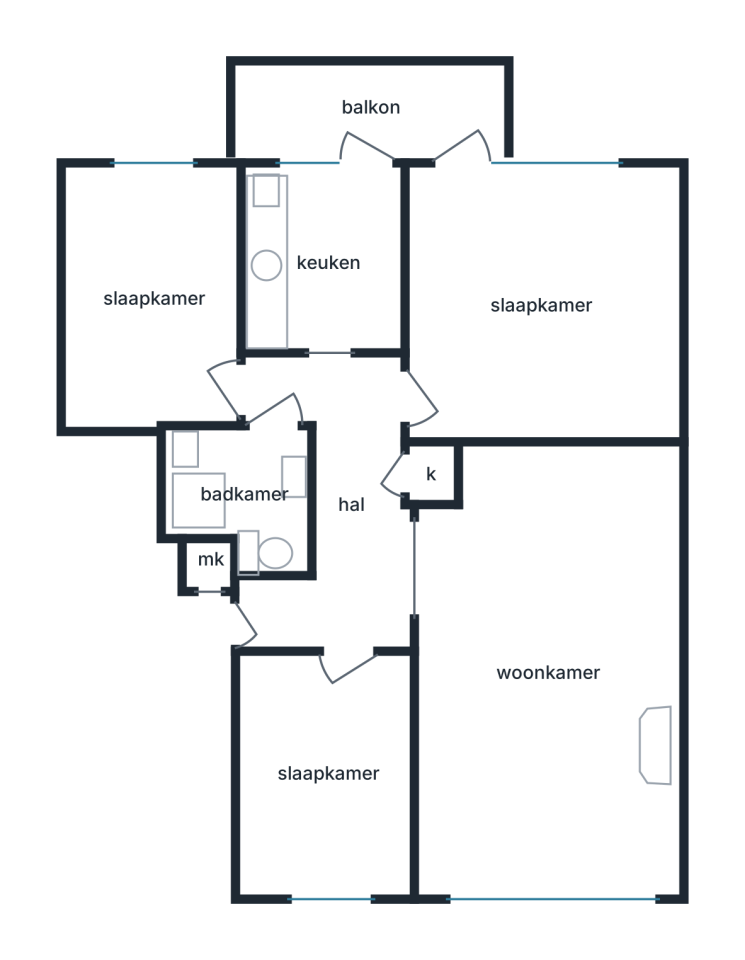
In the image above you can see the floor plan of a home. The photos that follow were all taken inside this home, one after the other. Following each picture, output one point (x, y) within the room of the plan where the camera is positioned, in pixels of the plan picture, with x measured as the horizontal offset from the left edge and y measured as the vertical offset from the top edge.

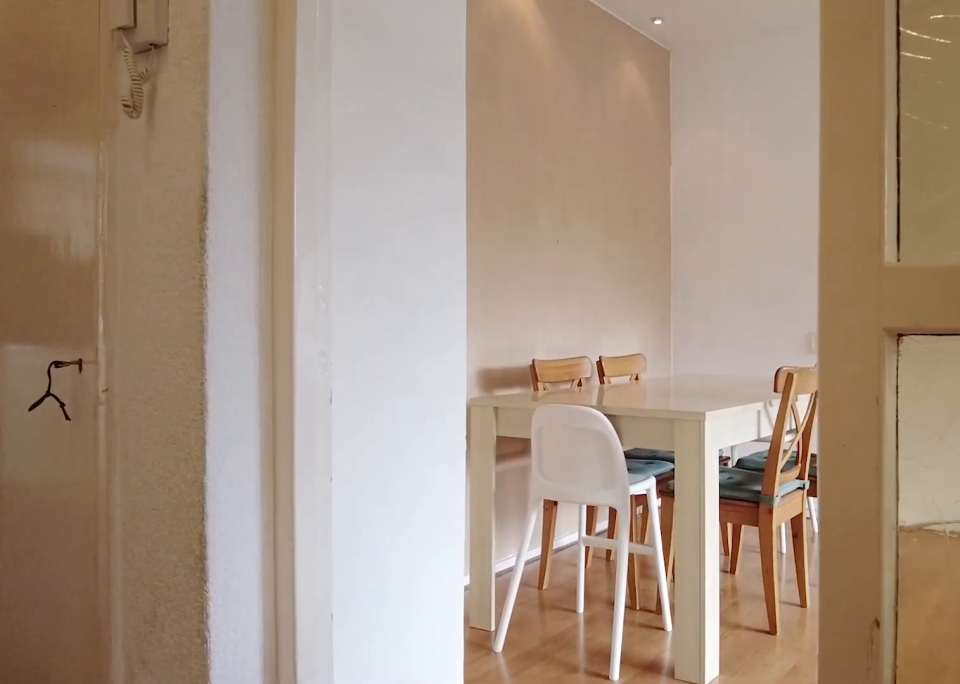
(339, 503)
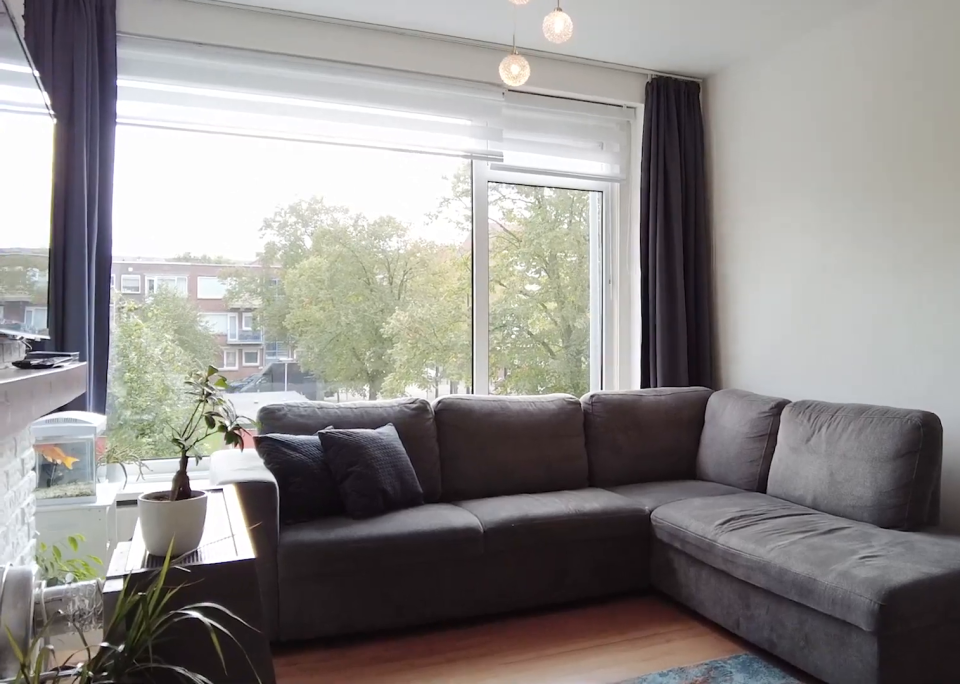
(547, 670)
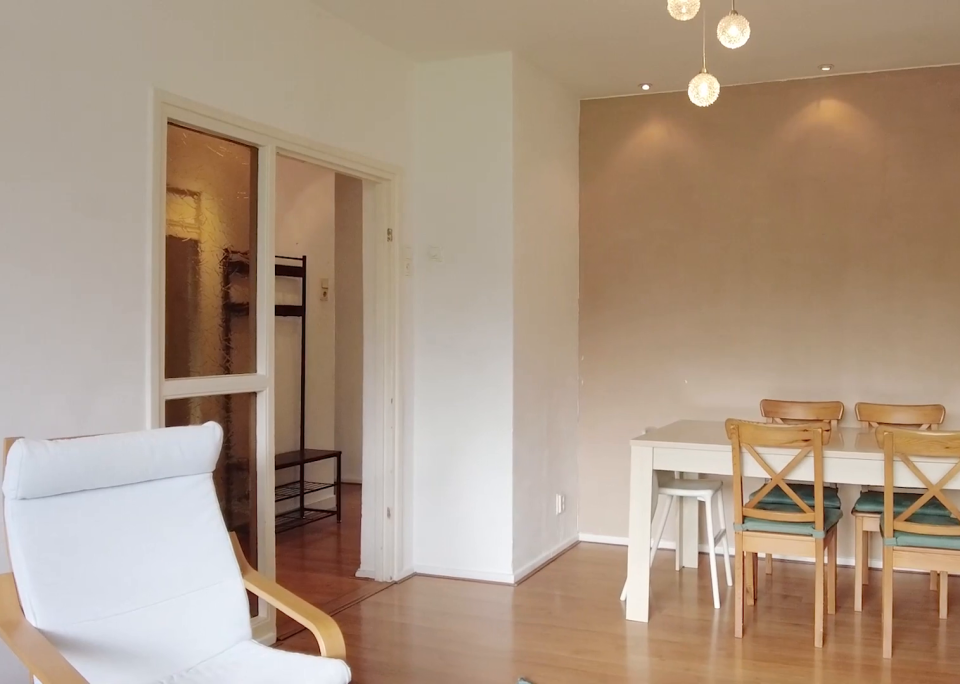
(547, 670)
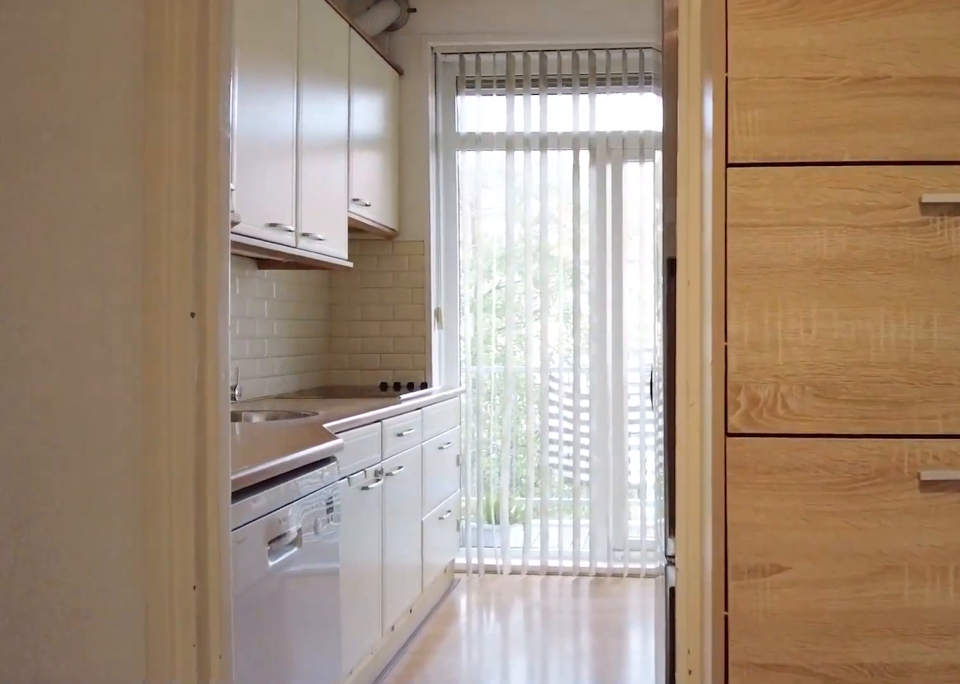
(339, 503)
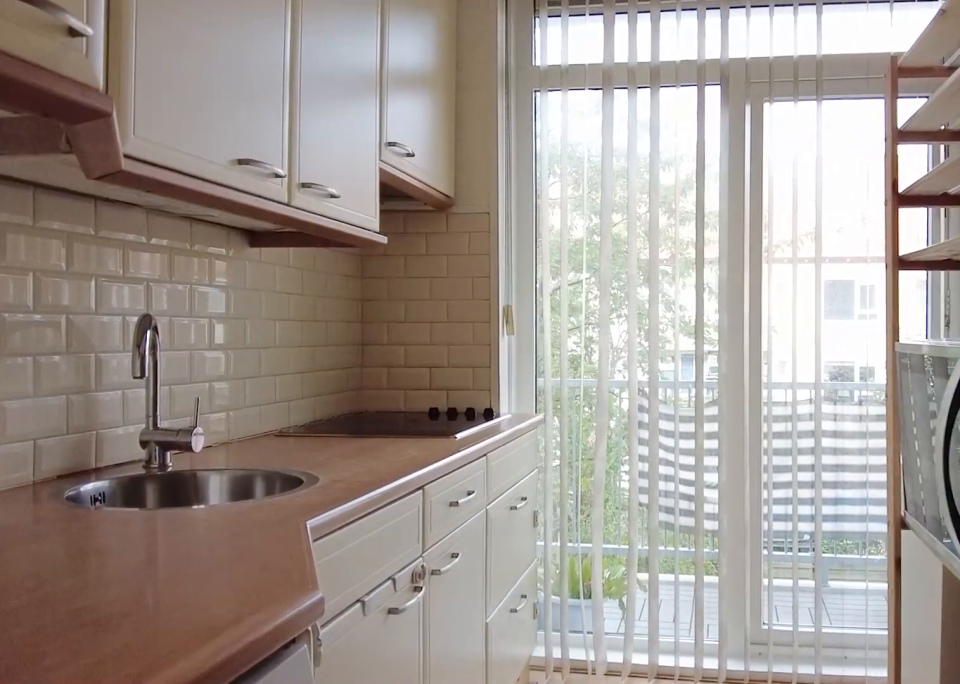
(325, 263)
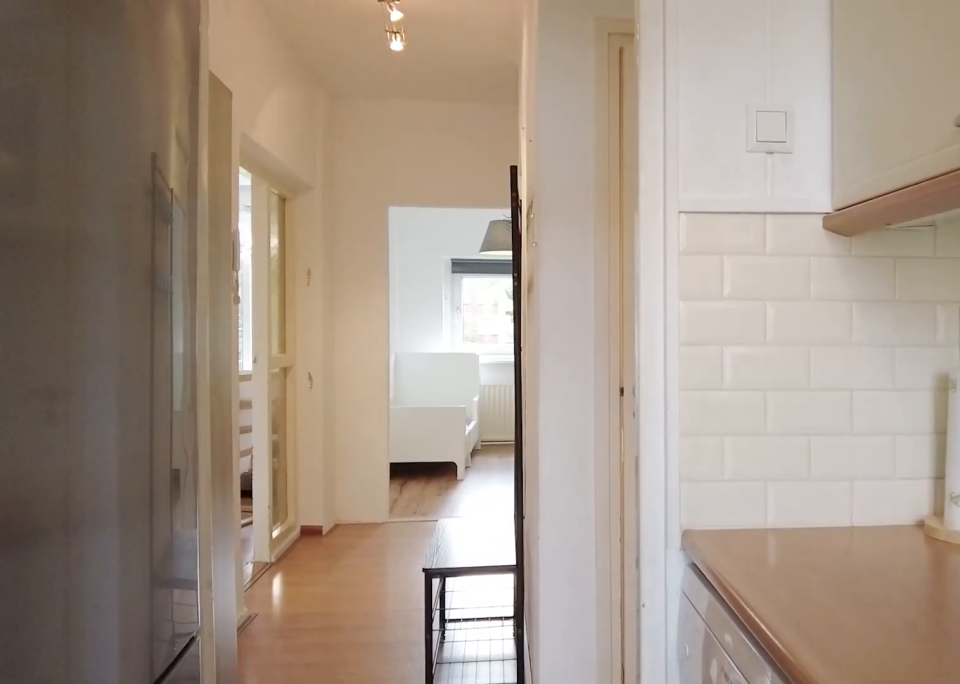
(325, 263)
